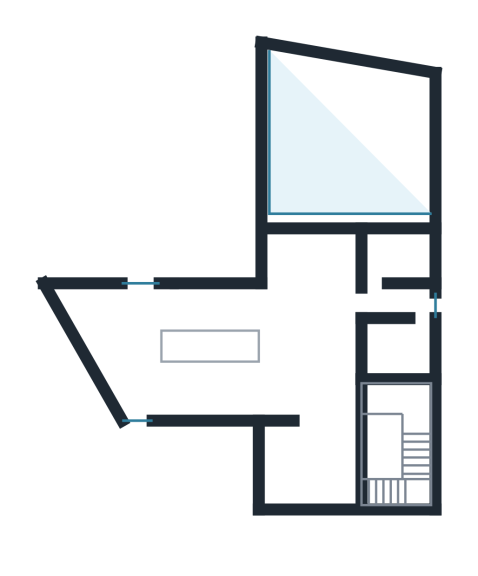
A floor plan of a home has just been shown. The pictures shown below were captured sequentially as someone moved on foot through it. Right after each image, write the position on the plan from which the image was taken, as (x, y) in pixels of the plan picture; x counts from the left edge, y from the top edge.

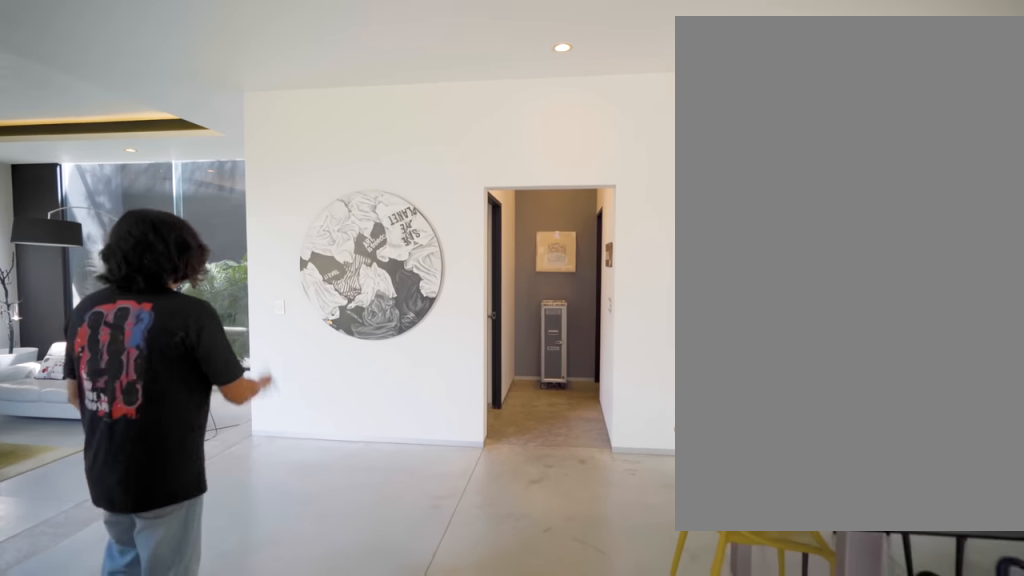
(327, 301)
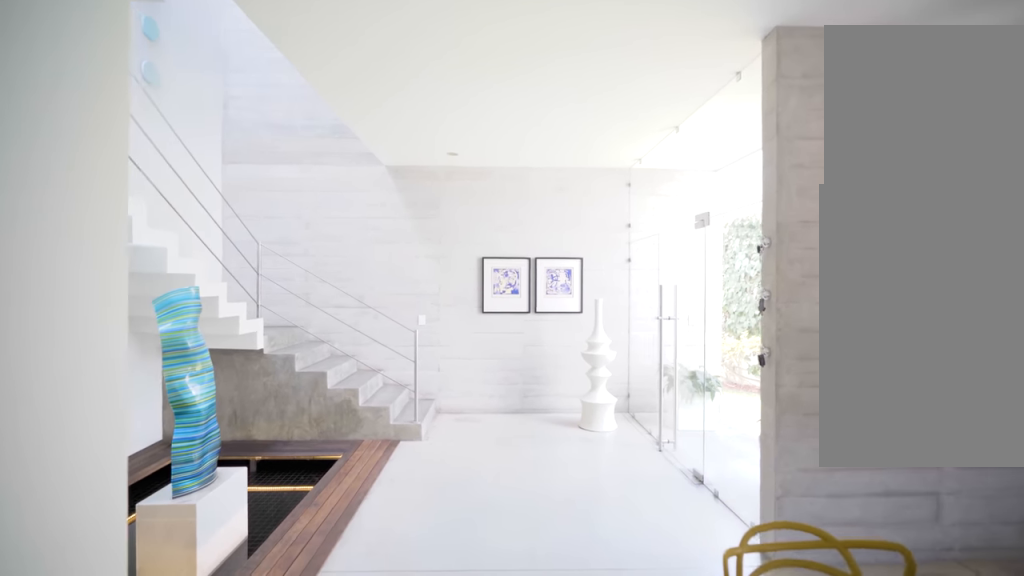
(328, 295)
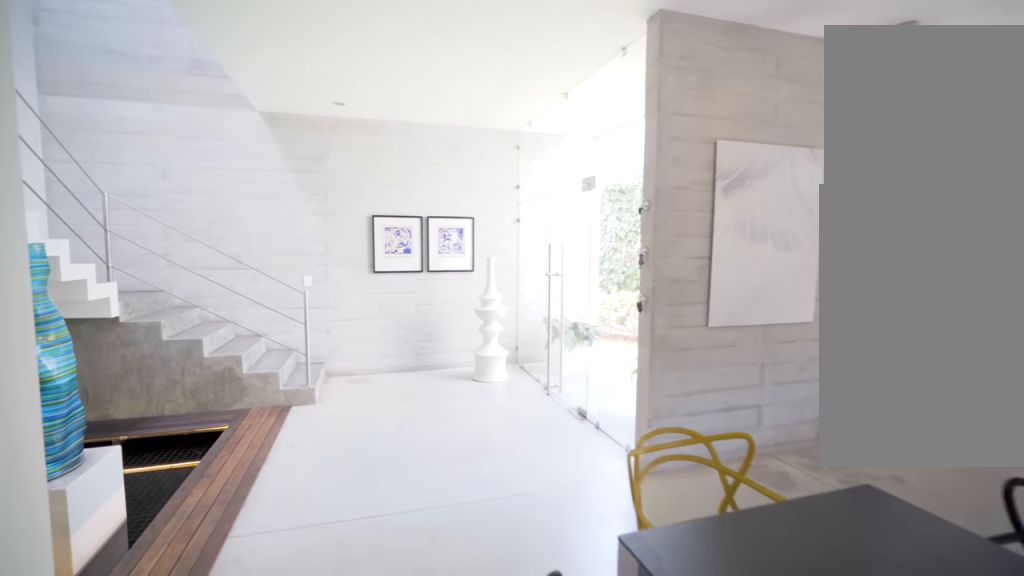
(329, 308)
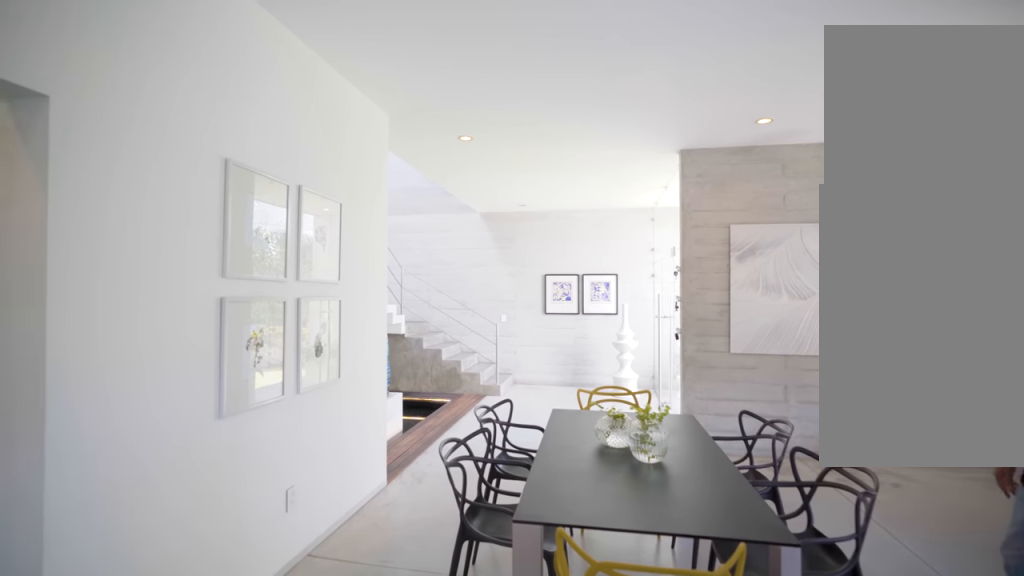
(335, 308)
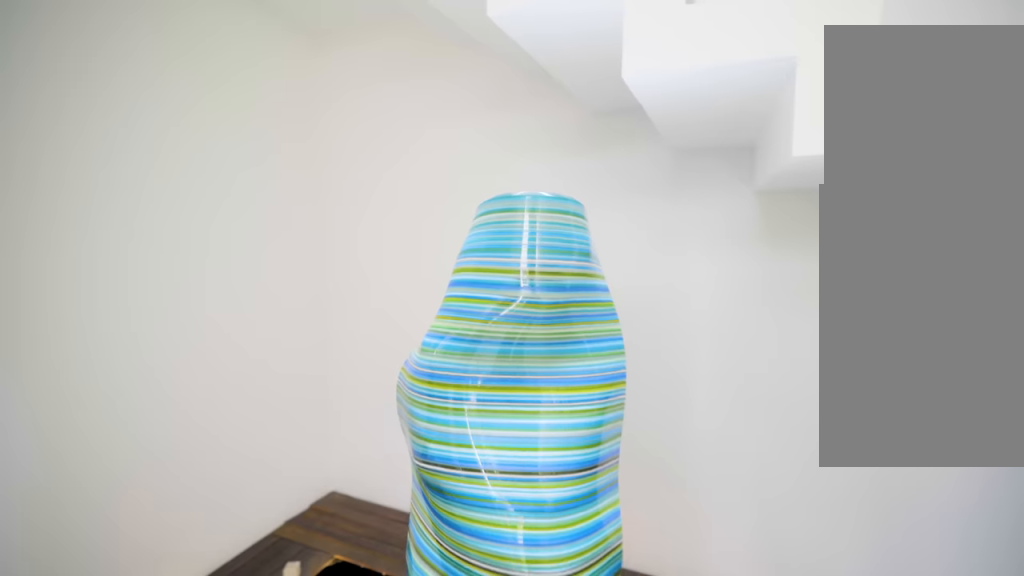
(338, 435)
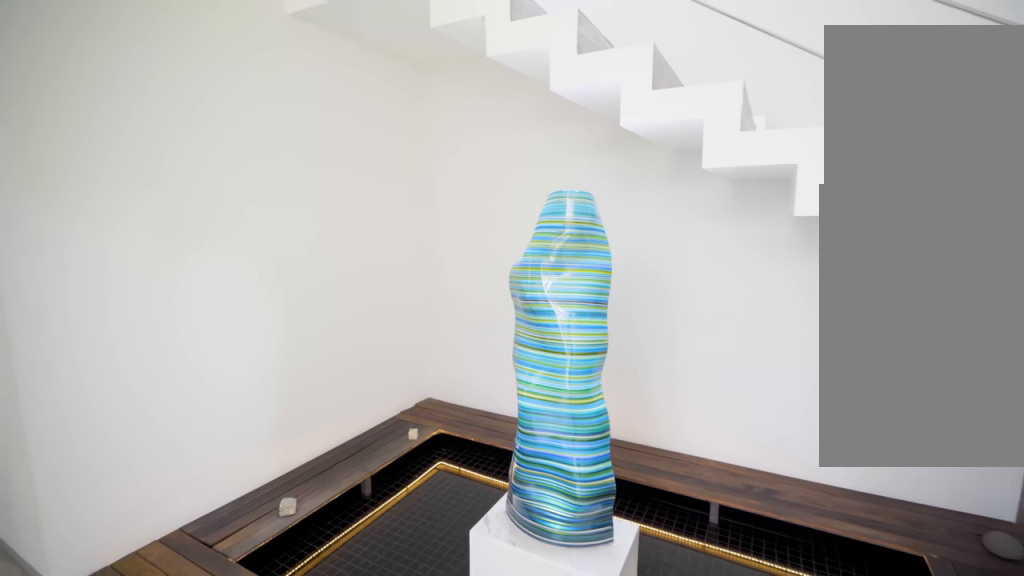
(338, 435)
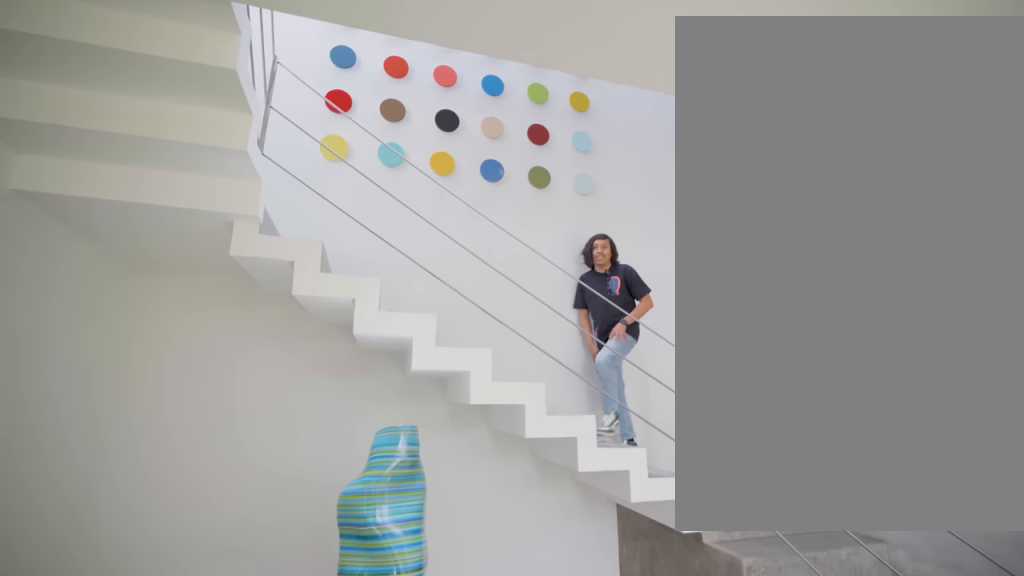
(338, 435)
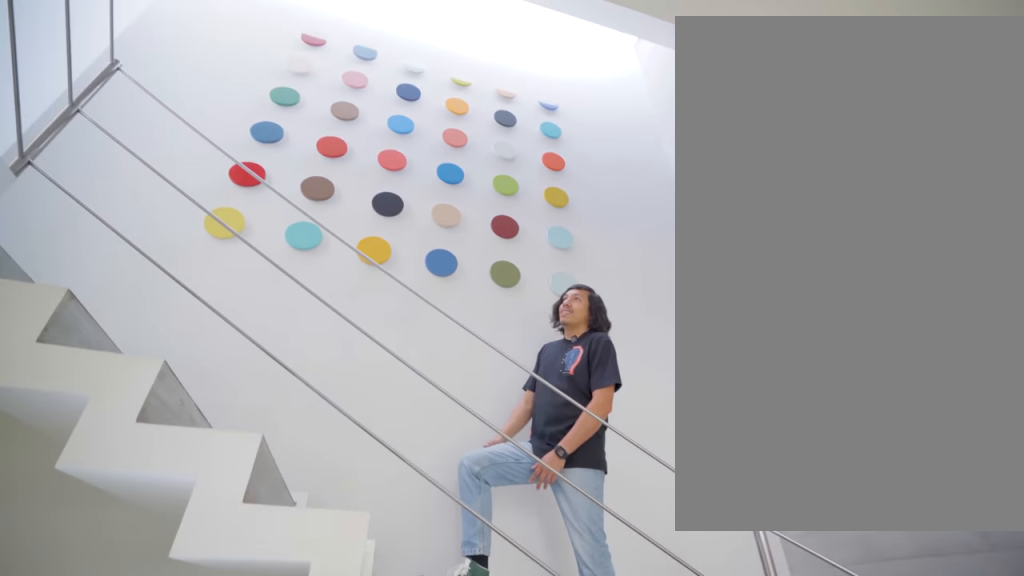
(338, 438)
